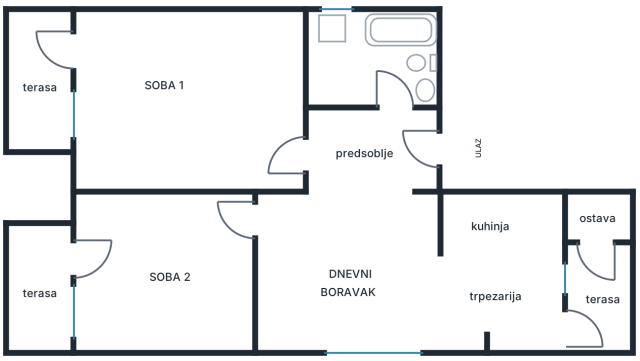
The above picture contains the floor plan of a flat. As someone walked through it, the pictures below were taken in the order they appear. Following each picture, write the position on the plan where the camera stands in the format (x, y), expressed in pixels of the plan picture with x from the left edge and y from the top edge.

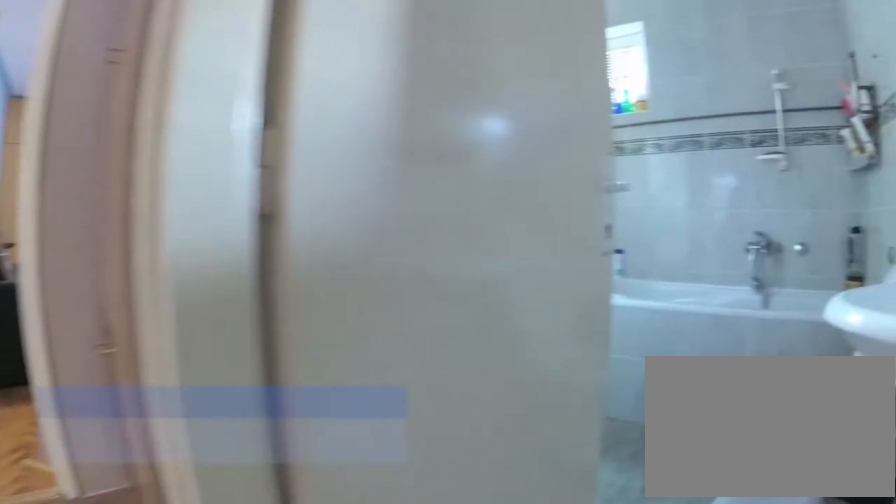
(437, 143)
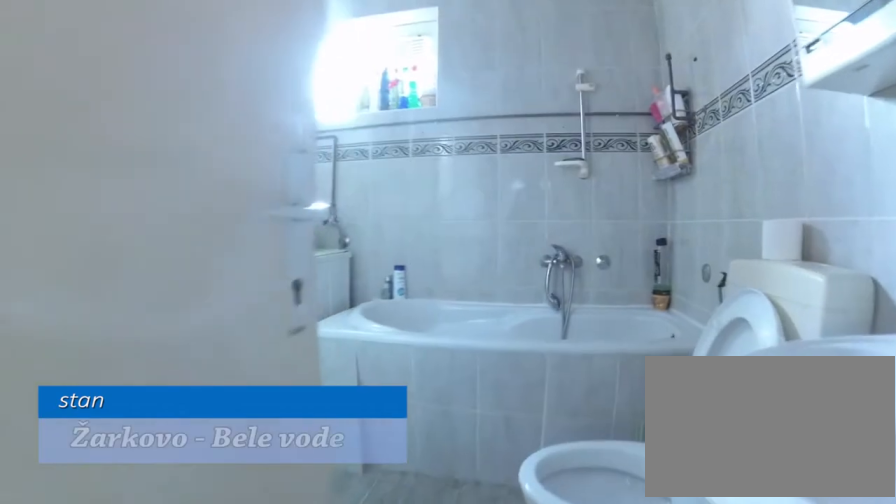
(407, 129)
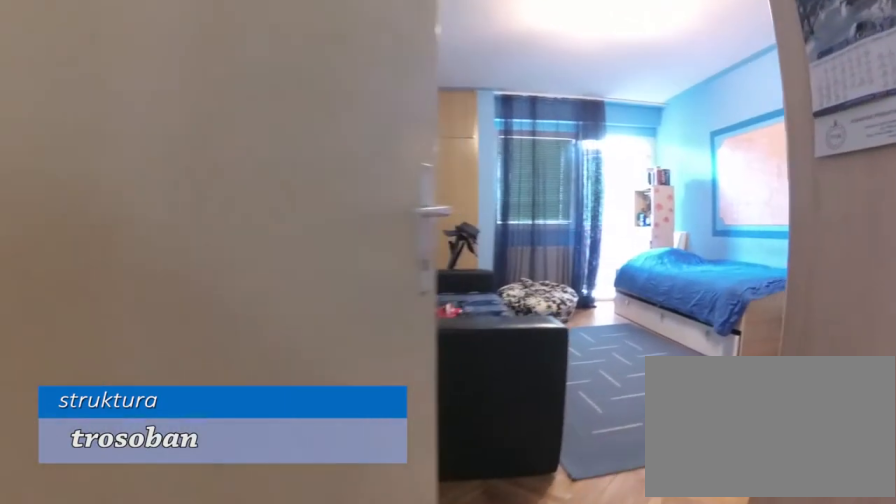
(328, 140)
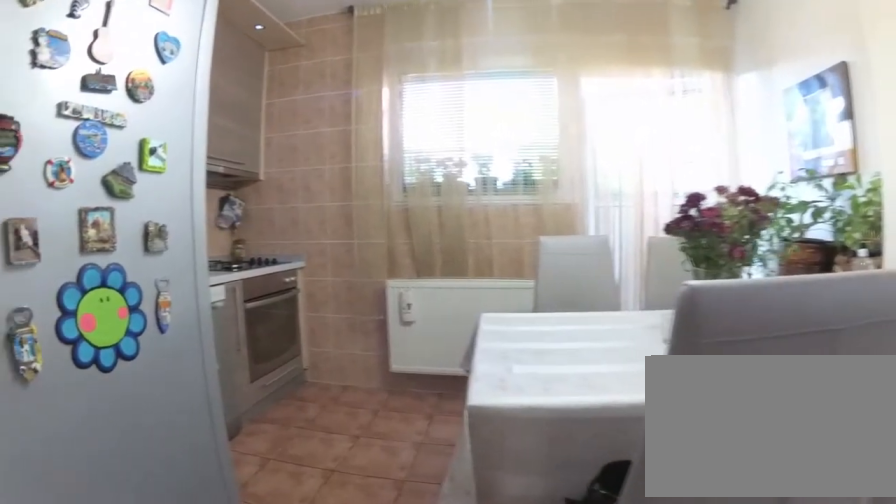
(409, 300)
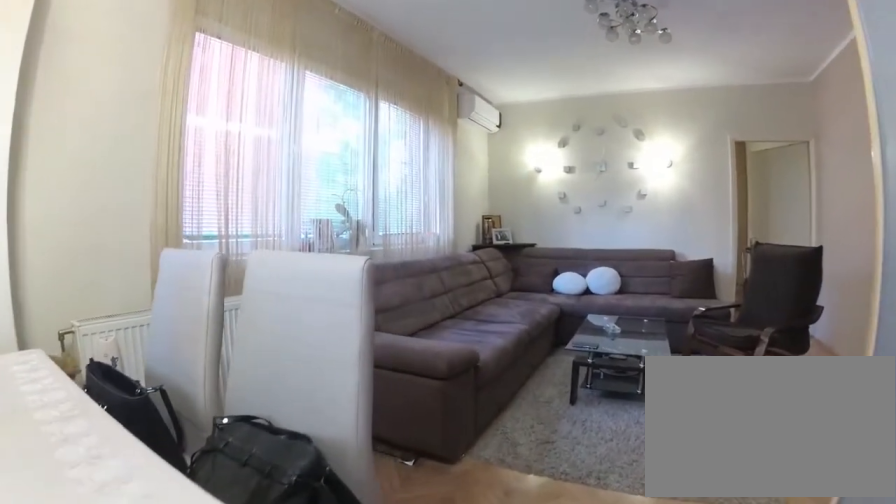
(499, 281)
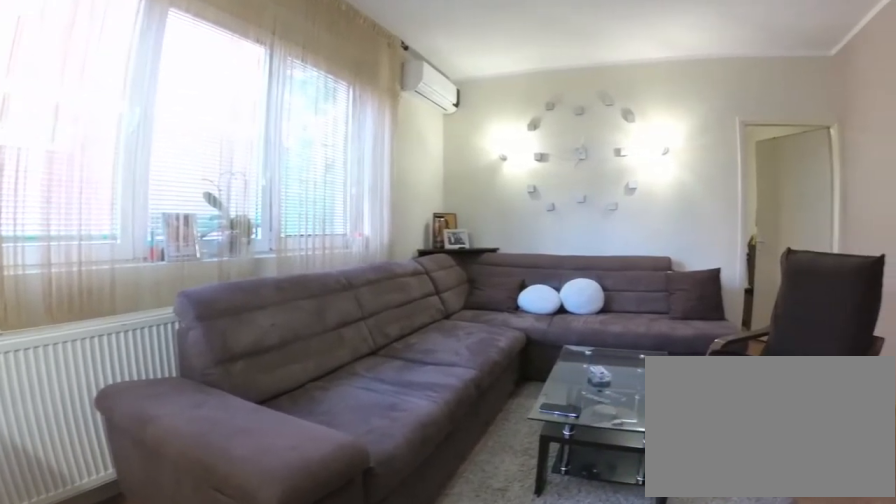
(465, 283)
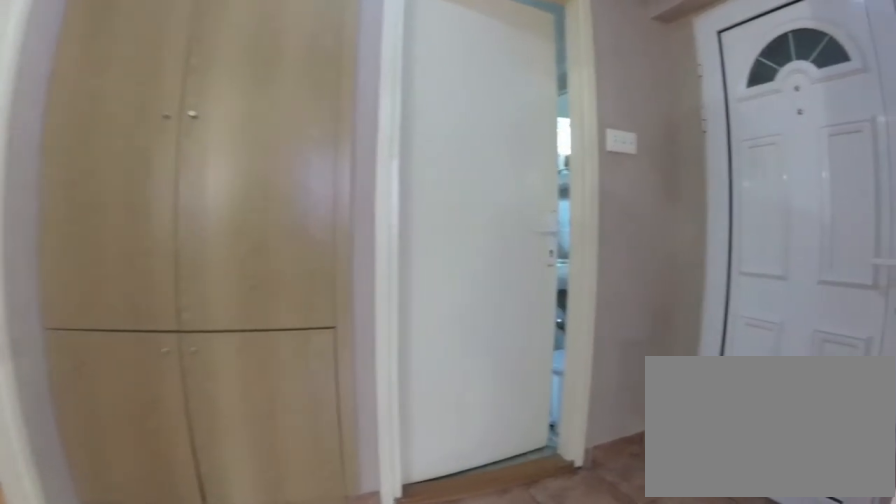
(397, 205)
